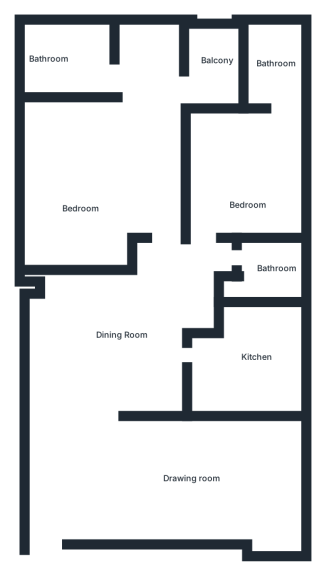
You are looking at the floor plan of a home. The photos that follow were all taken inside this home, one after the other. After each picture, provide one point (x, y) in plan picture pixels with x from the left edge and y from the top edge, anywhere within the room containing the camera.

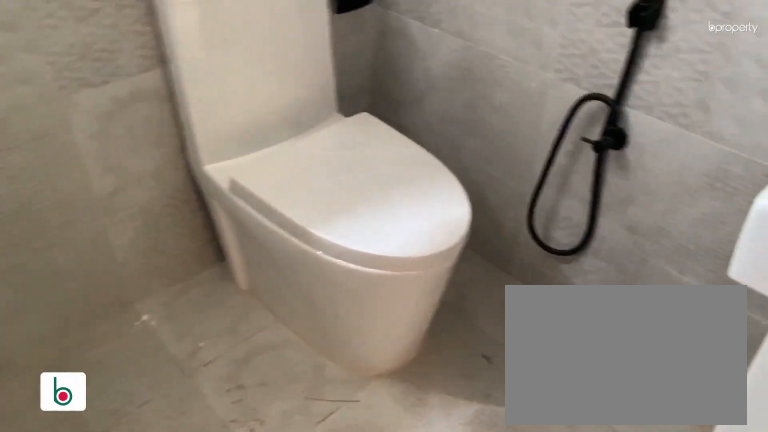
(266, 288)
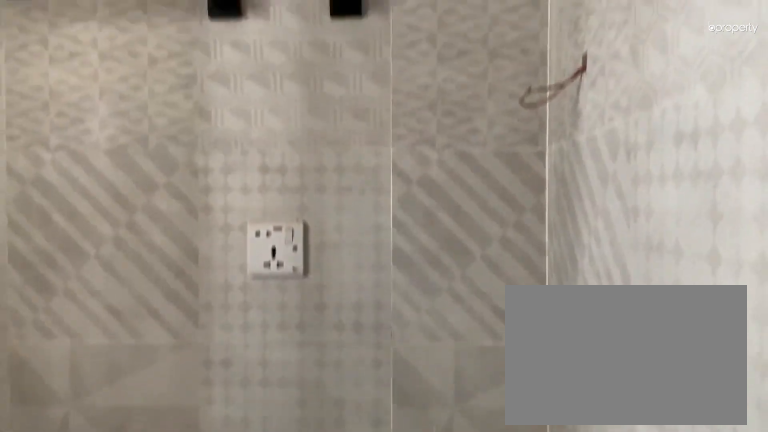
(266, 288)
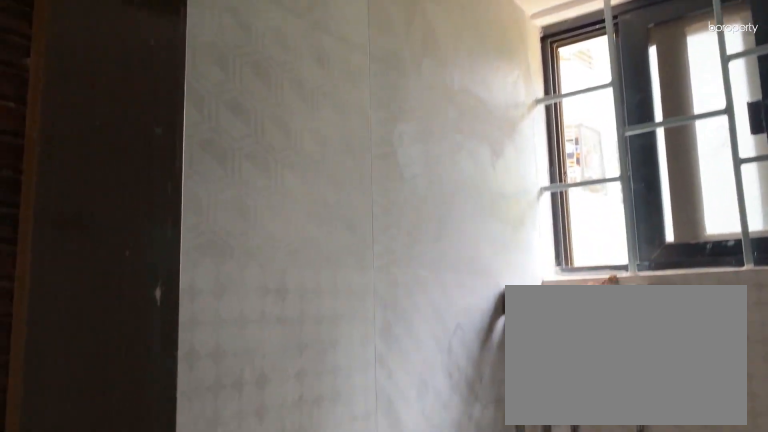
(266, 288)
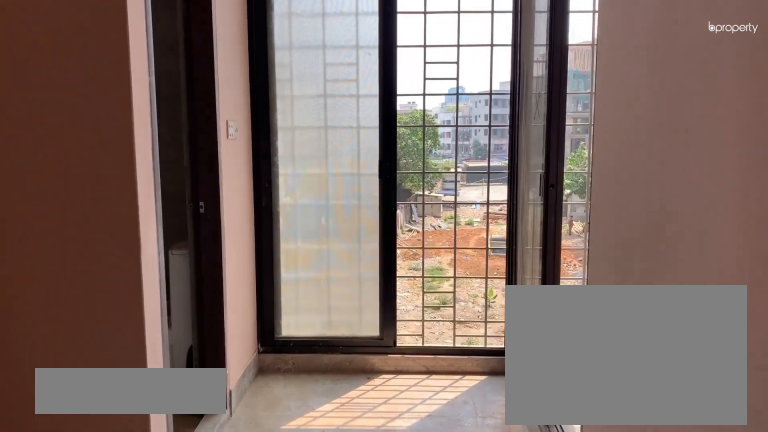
(79, 179)
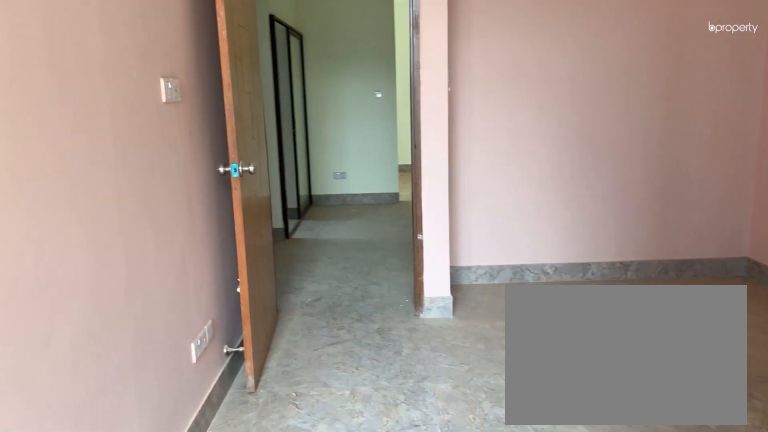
(79, 178)
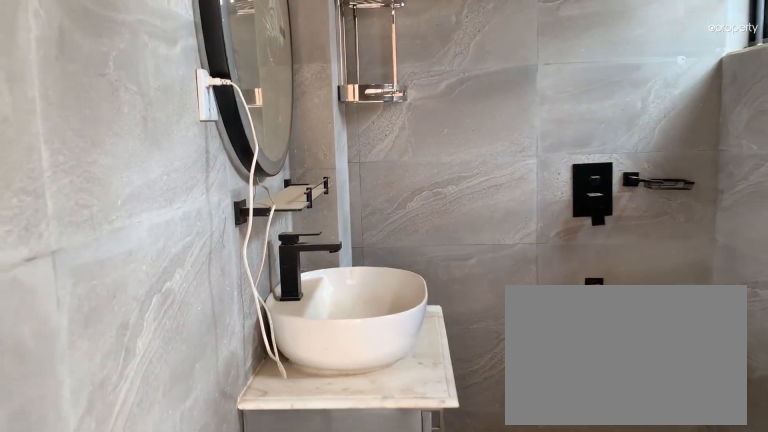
(55, 68)
